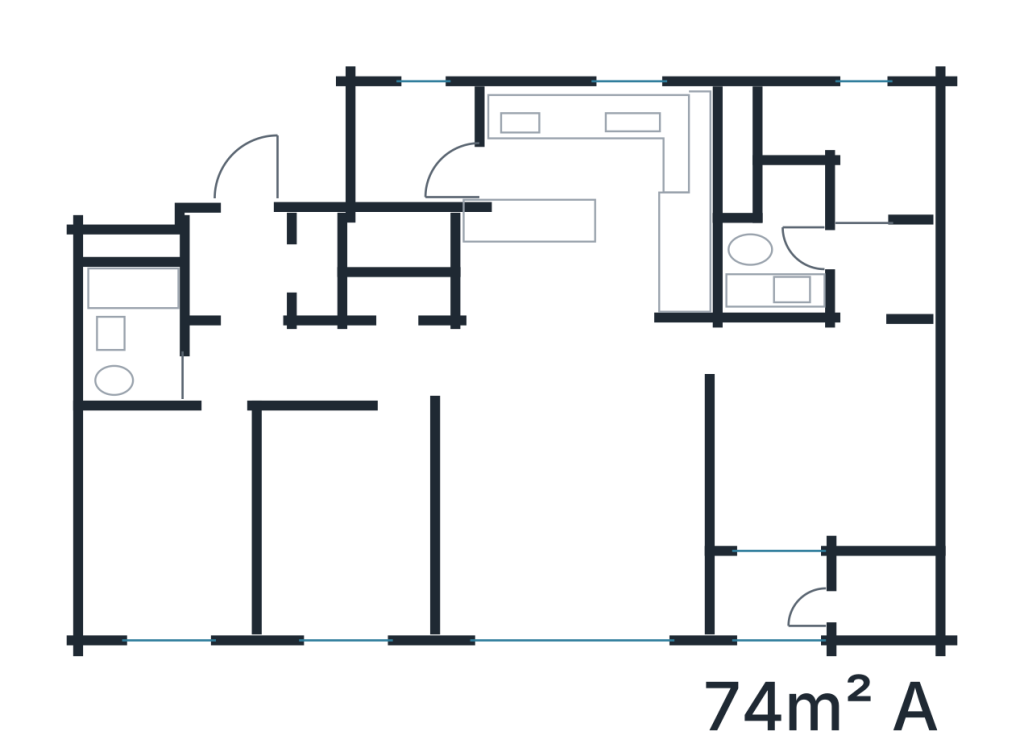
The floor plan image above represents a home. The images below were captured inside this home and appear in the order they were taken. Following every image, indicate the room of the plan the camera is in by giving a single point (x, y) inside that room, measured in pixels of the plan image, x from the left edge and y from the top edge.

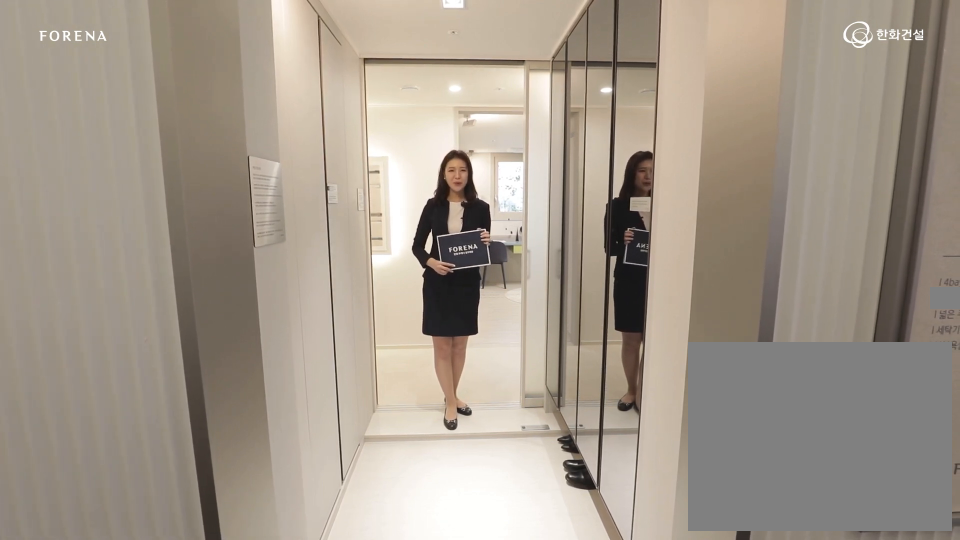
(251, 263)
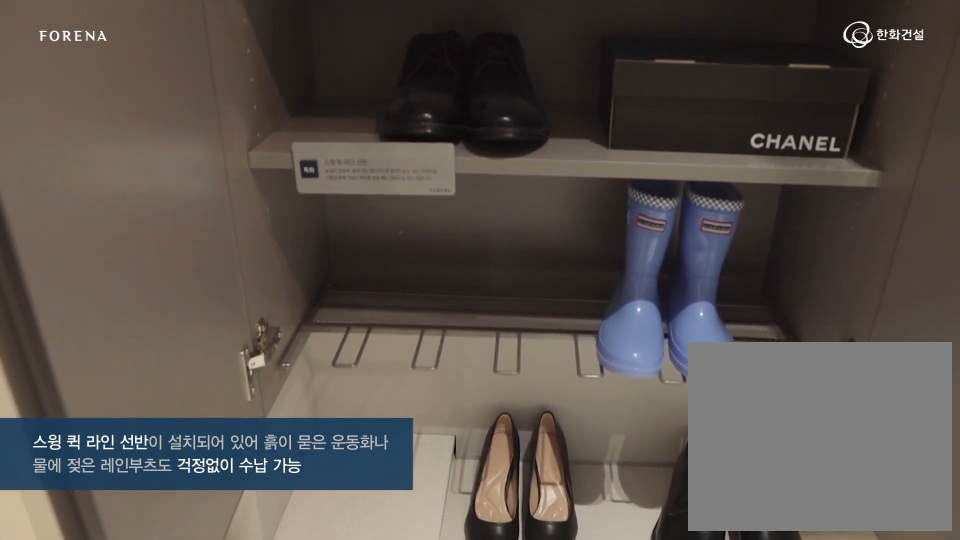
(251, 263)
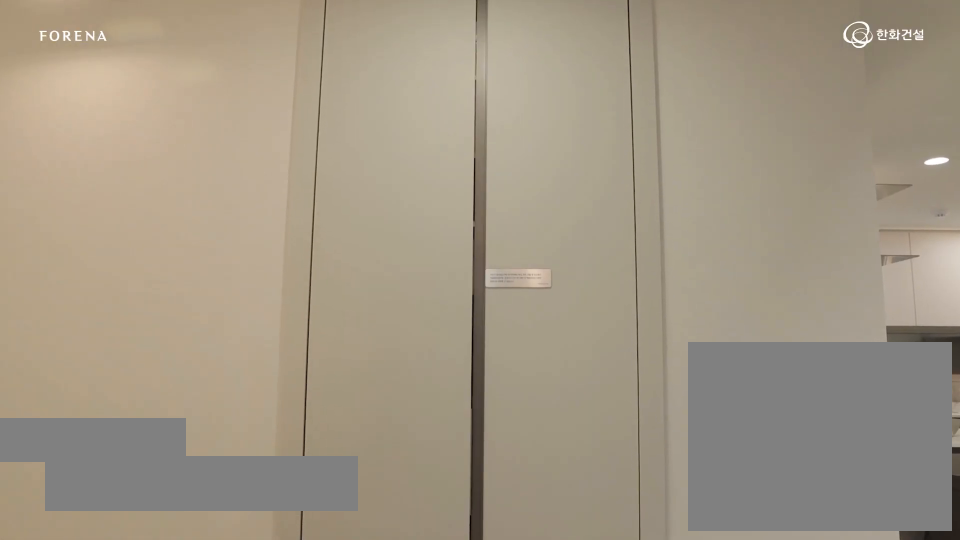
(365, 363)
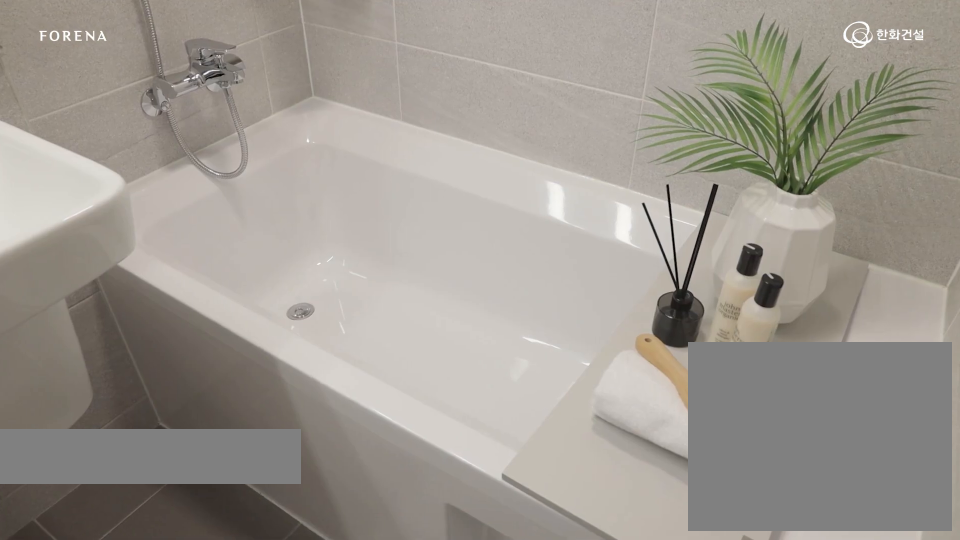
(172, 371)
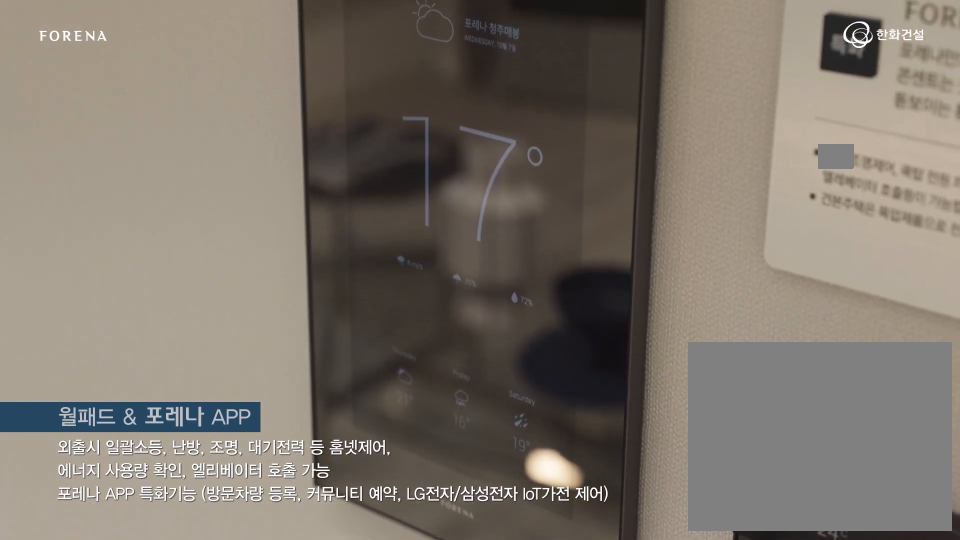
(580, 494)
